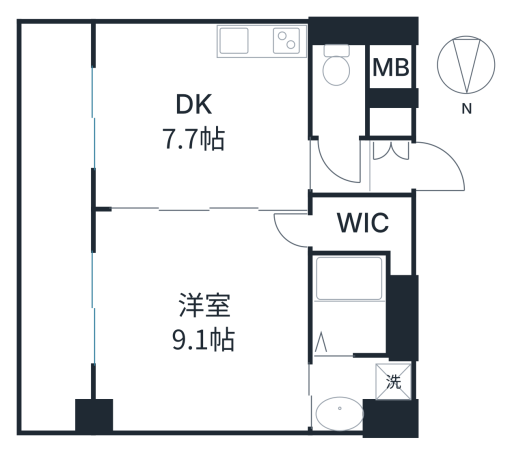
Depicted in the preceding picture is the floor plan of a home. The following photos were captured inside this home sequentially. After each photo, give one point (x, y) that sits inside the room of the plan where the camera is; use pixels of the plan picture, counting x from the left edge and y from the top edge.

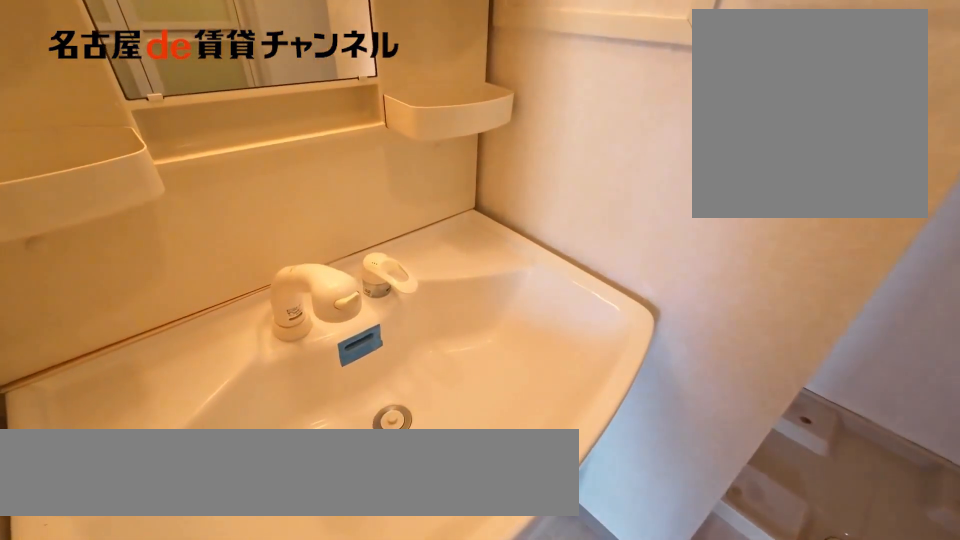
(358, 389)
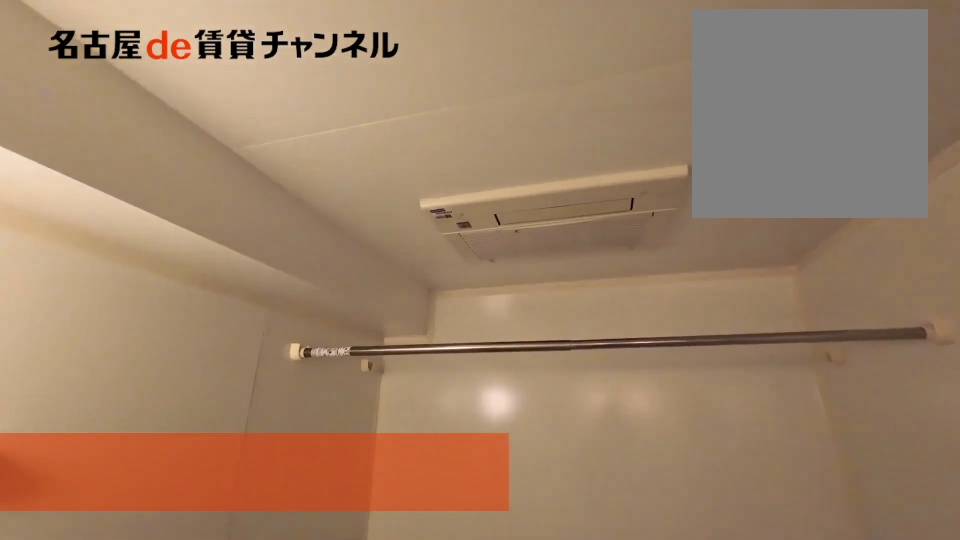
(350, 304)
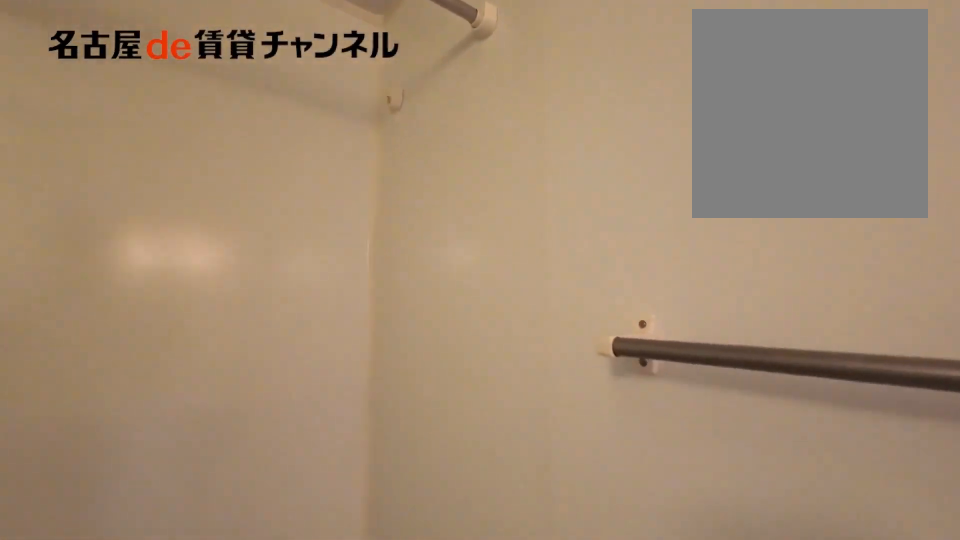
(350, 304)
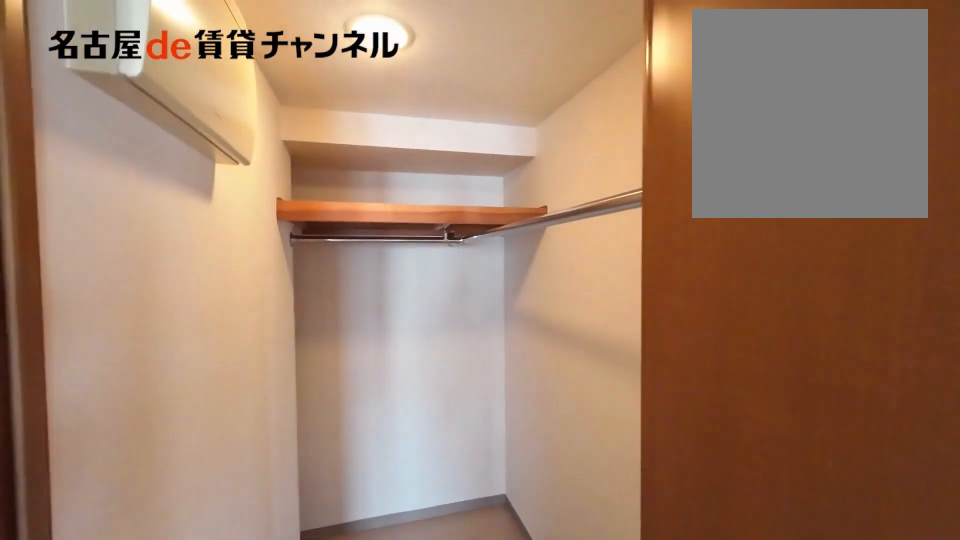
(368, 227)
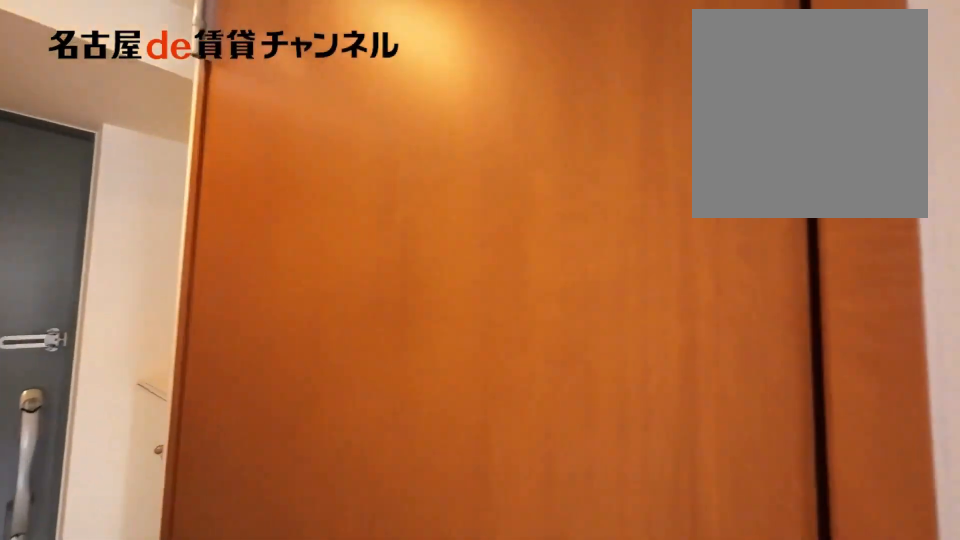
(340, 167)
